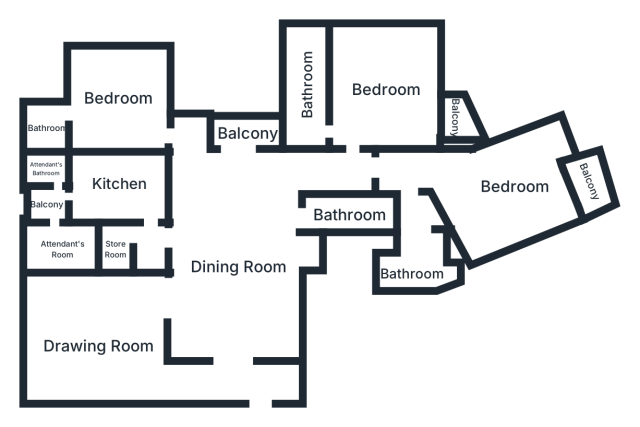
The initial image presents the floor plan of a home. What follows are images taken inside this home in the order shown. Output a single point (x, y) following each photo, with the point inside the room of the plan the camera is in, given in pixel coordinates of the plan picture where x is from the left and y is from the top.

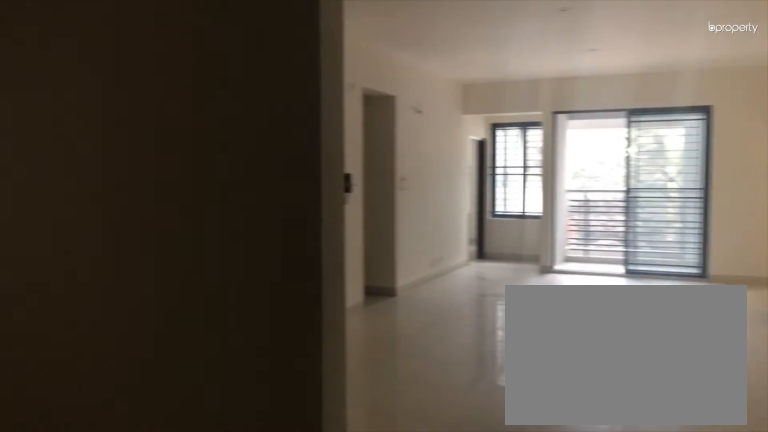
(261, 382)
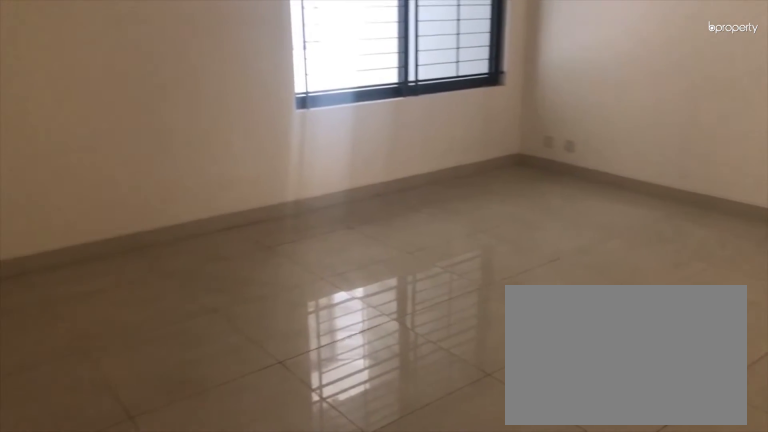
(101, 353)
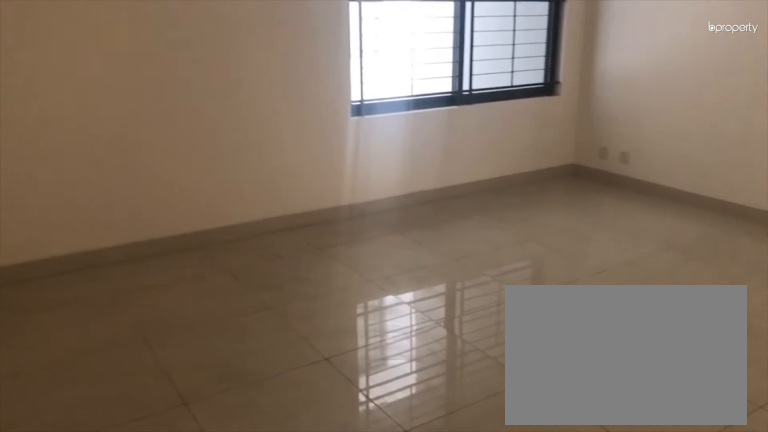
(101, 353)
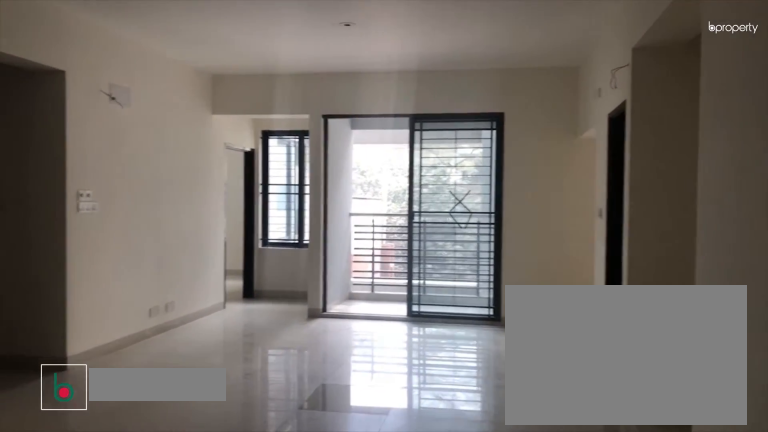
(239, 268)
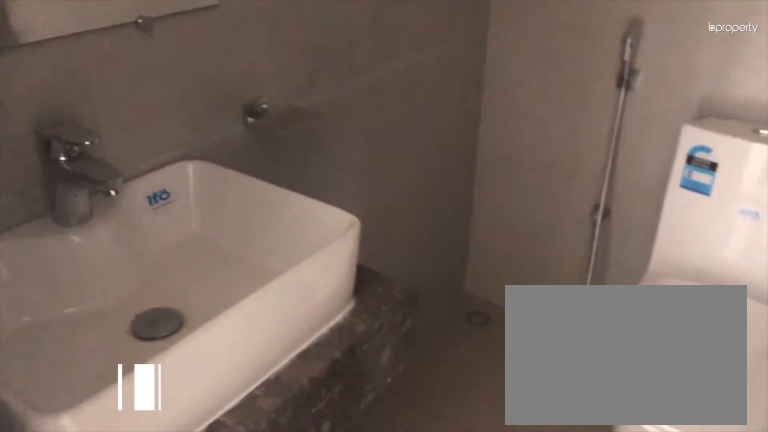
(349, 215)
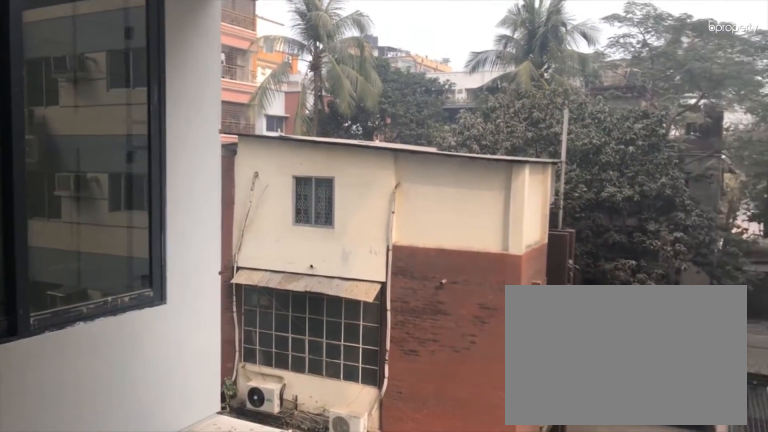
(248, 134)
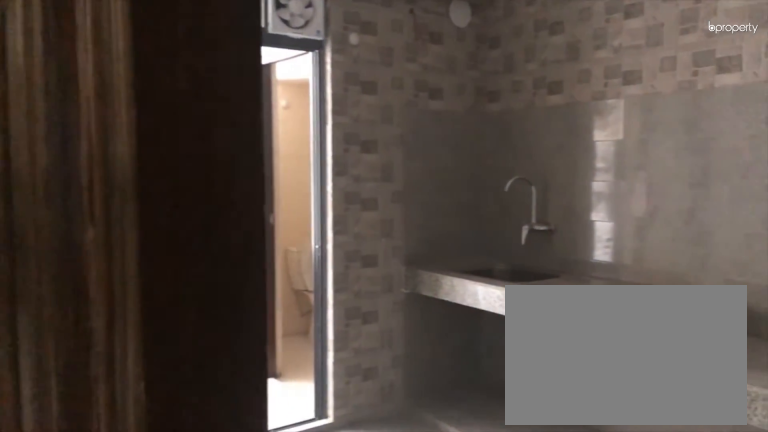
(119, 186)
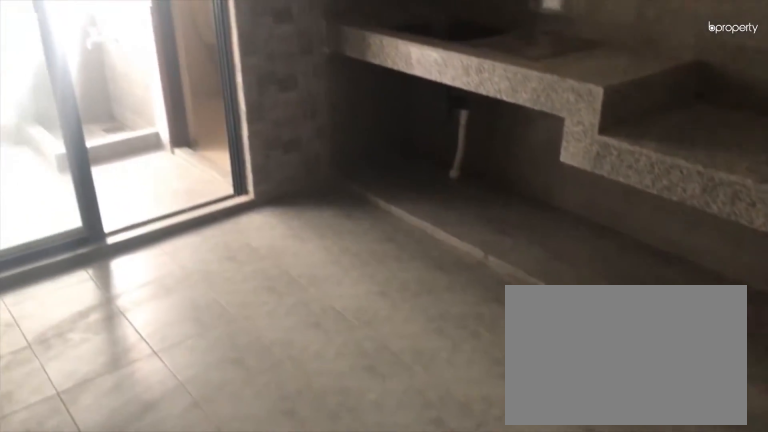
(119, 186)
